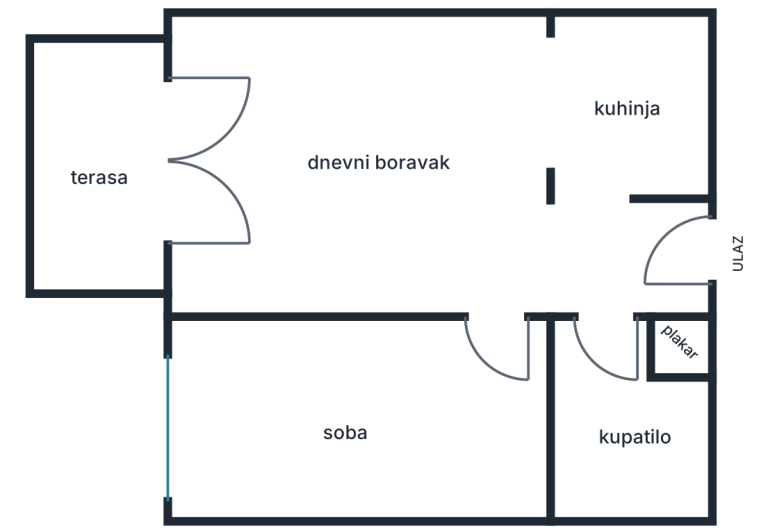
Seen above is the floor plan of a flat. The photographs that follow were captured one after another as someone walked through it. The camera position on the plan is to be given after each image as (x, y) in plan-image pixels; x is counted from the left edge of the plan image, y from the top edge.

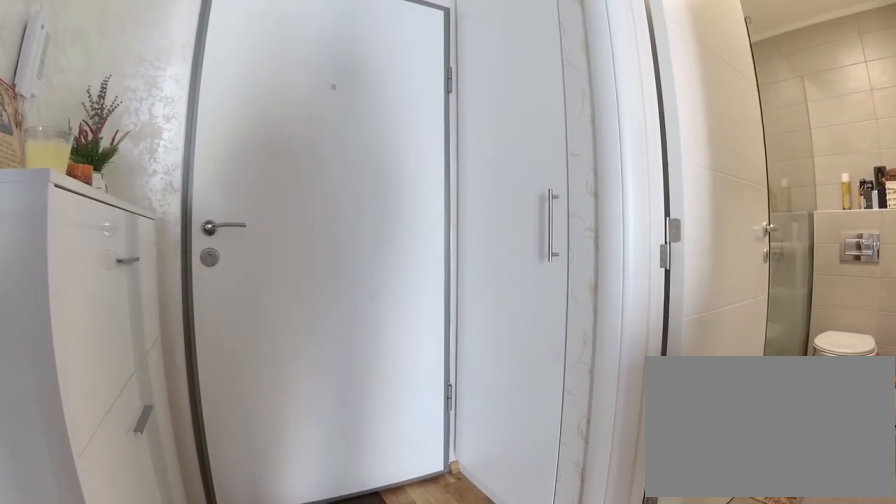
(581, 193)
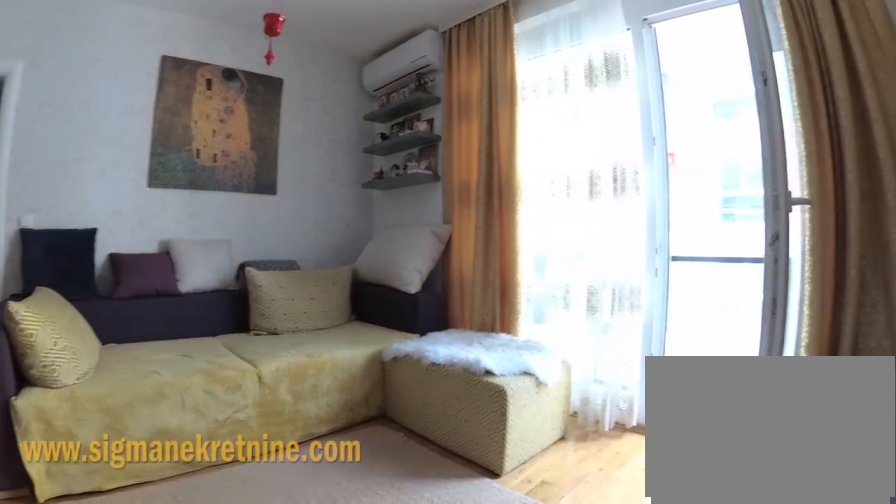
(381, 39)
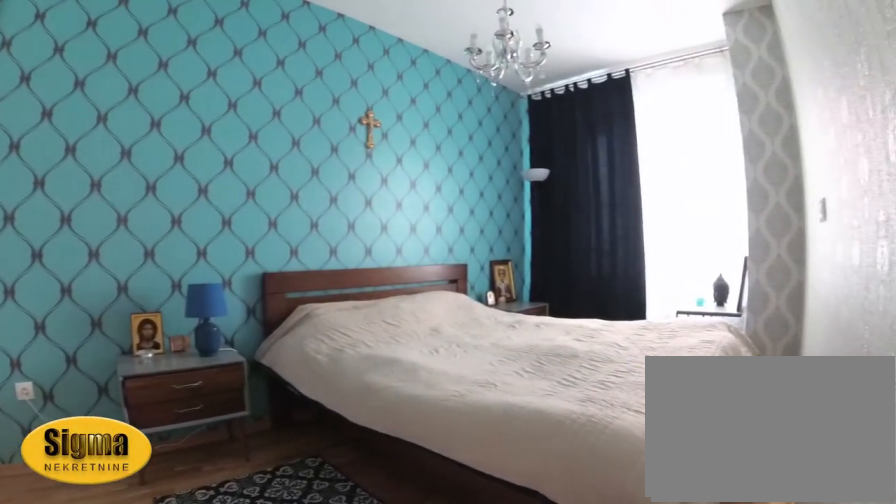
(505, 305)
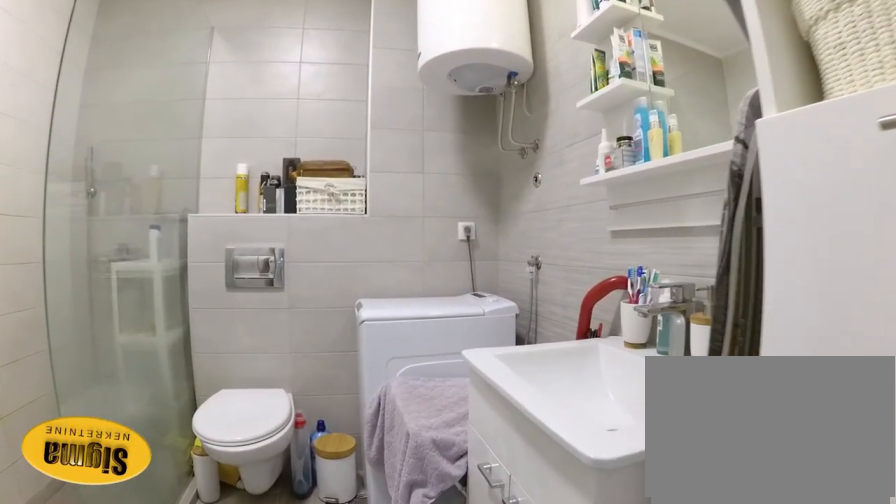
(619, 329)
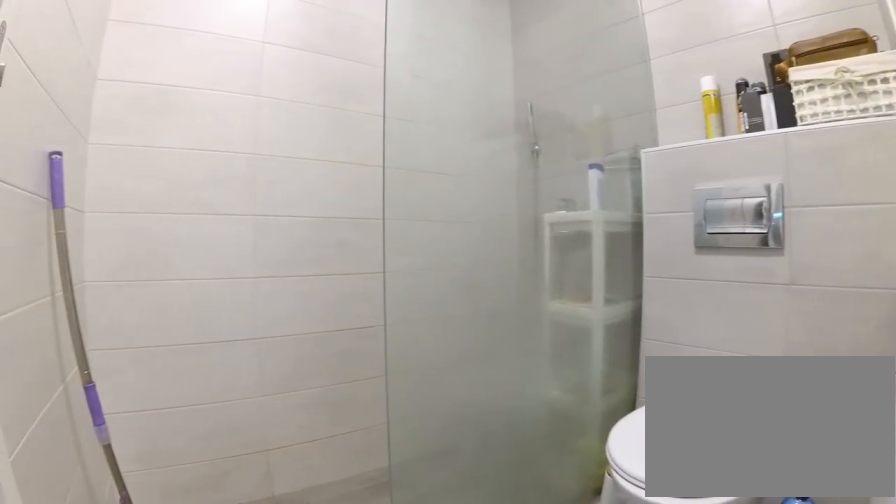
(600, 424)
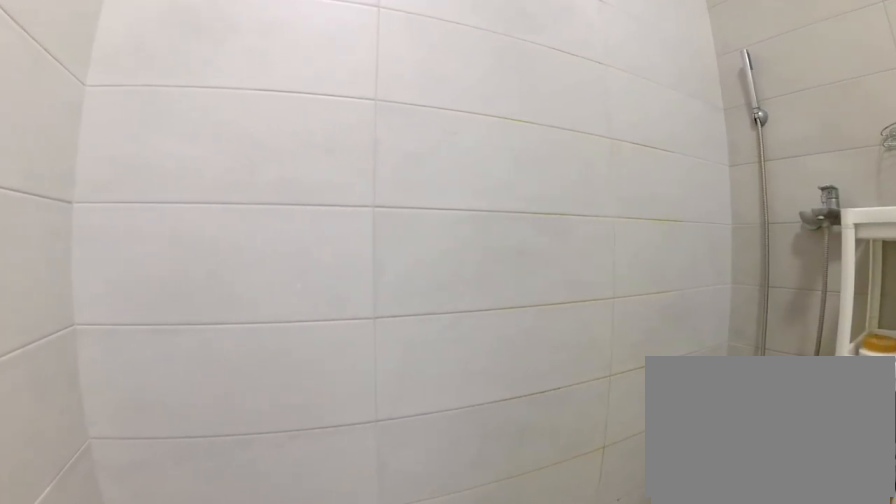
(653, 424)
